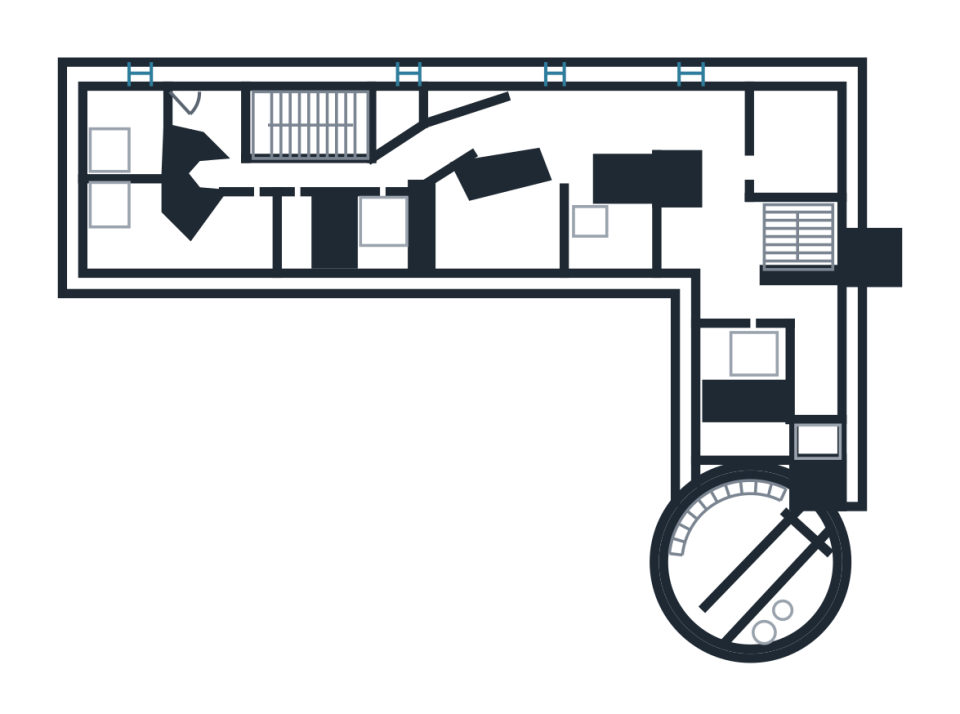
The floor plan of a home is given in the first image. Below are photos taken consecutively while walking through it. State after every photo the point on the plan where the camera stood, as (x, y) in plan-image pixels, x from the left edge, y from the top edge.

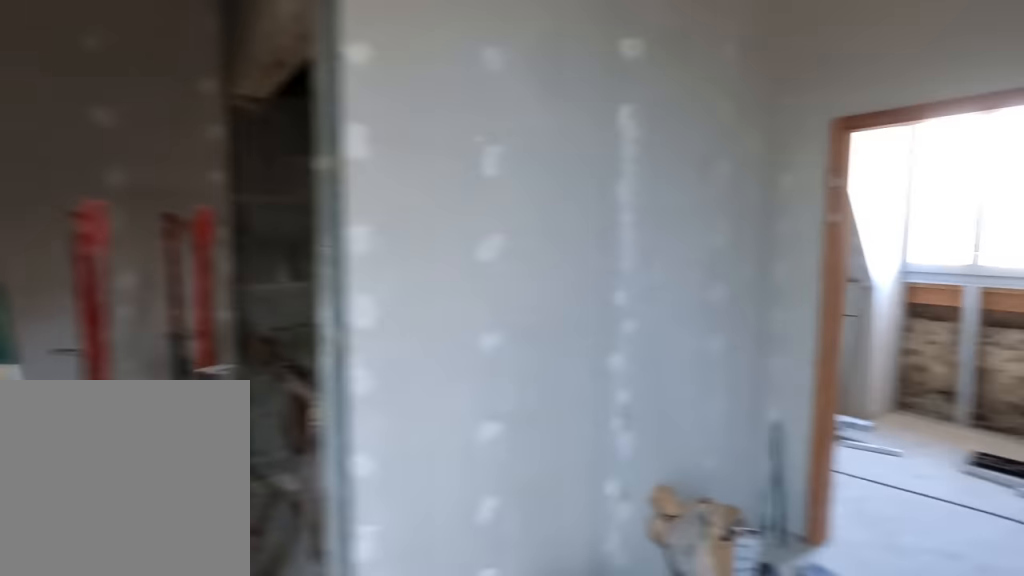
(738, 219)
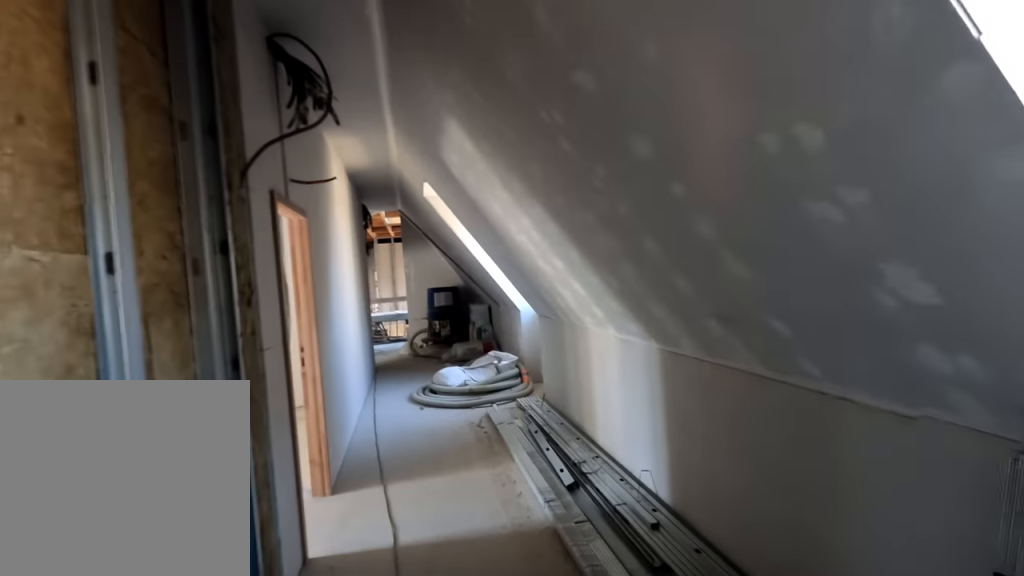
(686, 126)
